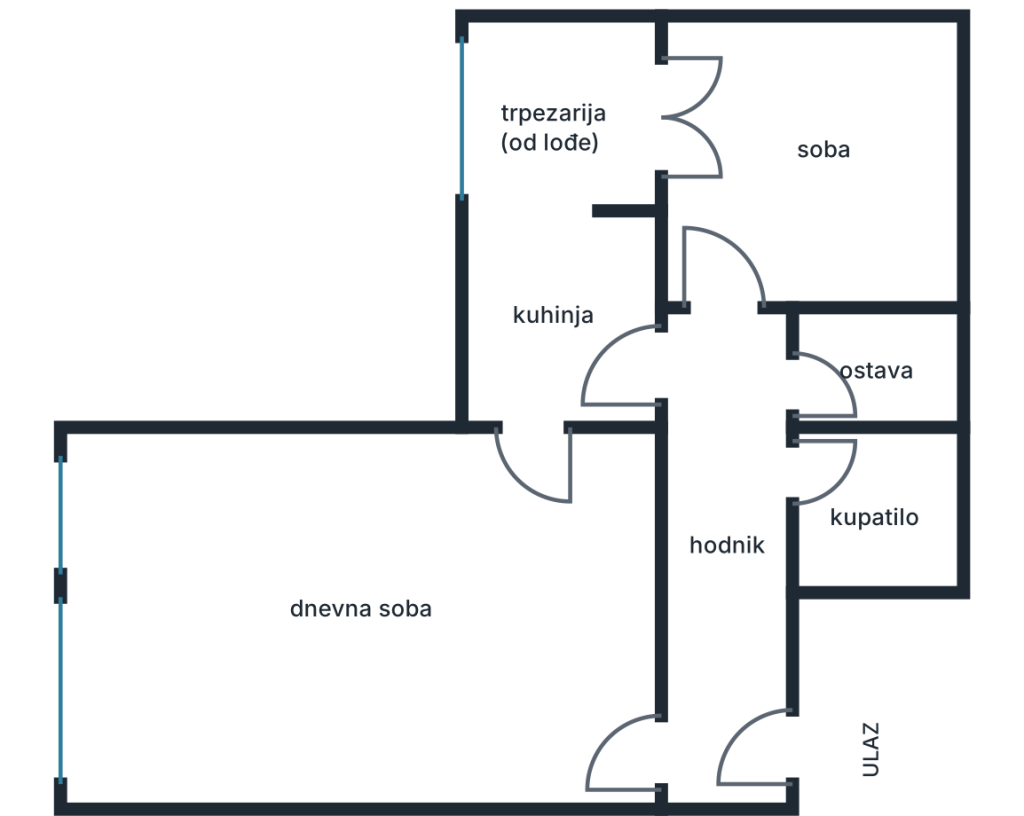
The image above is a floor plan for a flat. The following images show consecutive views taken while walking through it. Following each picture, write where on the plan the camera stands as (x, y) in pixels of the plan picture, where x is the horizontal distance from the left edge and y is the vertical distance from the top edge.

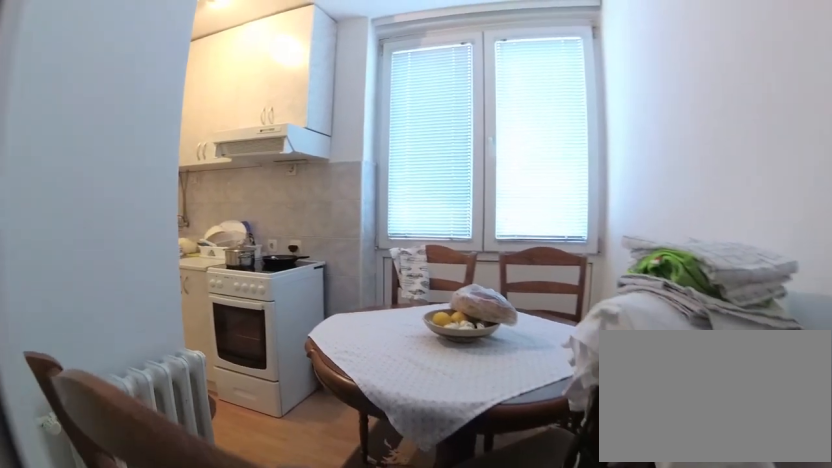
(666, 138)
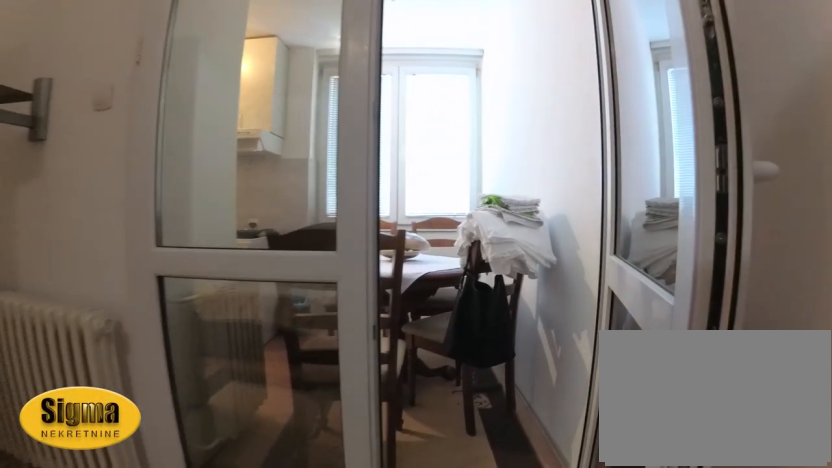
(753, 117)
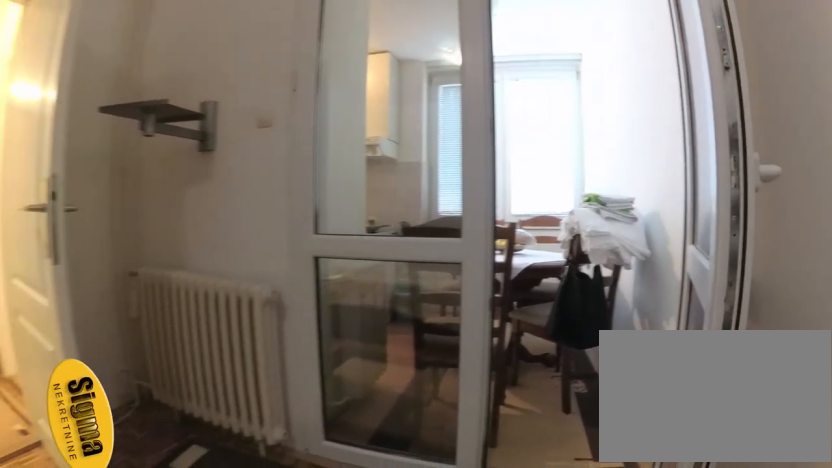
(747, 108)
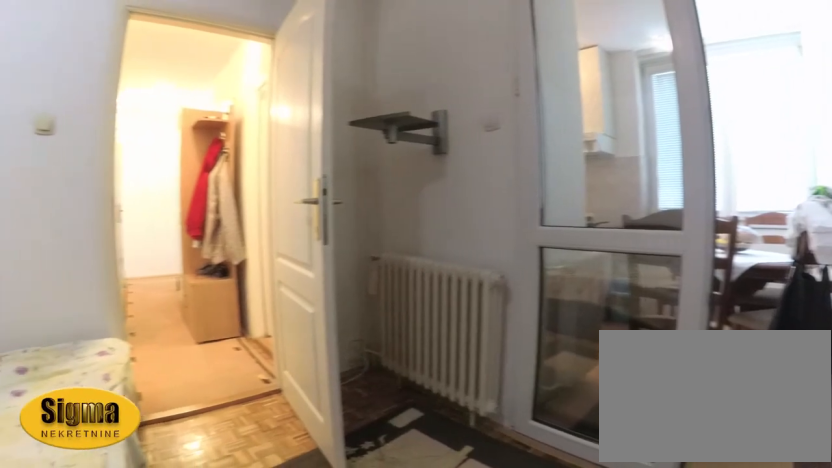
(732, 94)
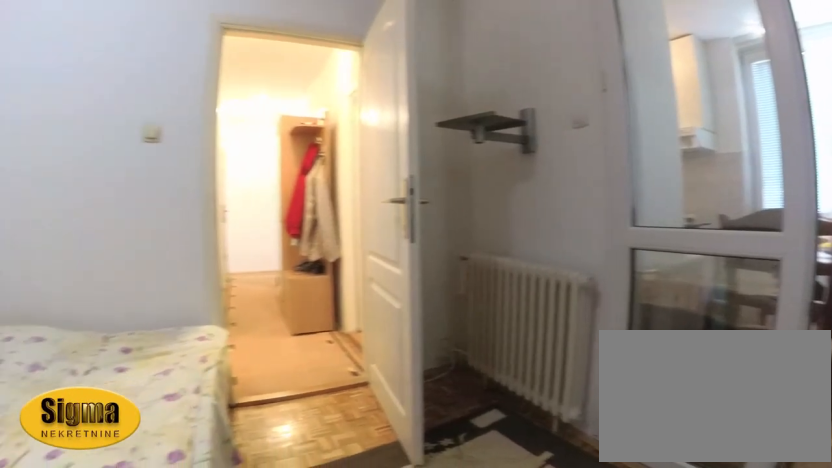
(727, 91)
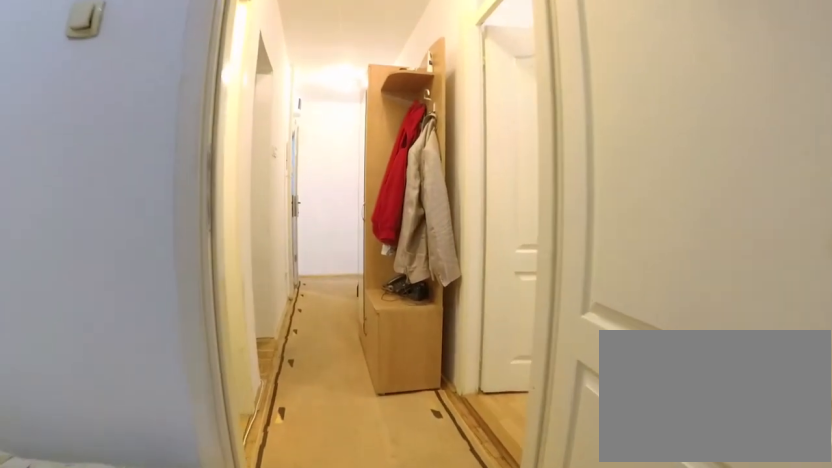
(713, 194)
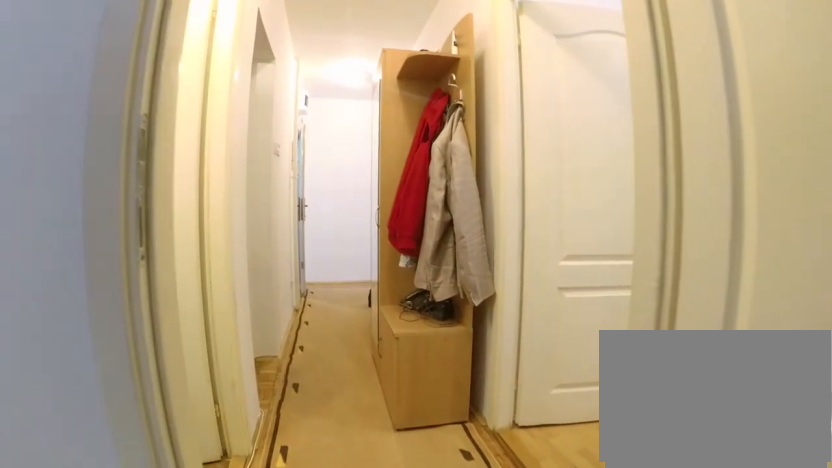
(713, 226)
